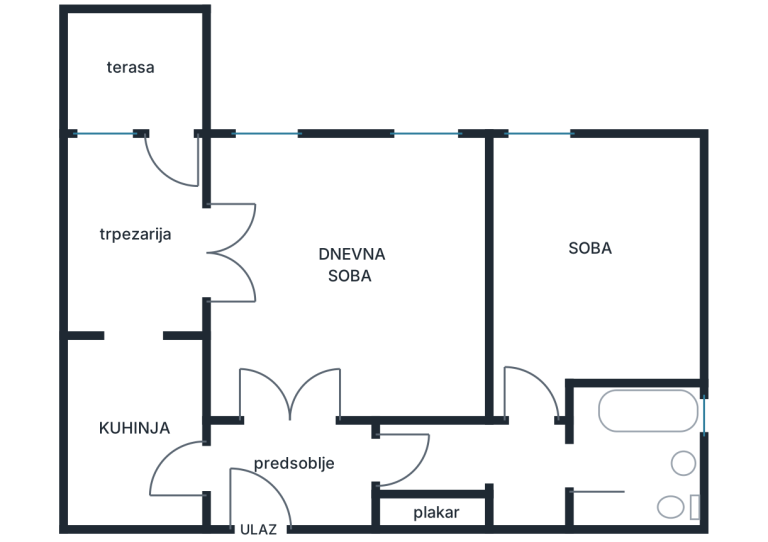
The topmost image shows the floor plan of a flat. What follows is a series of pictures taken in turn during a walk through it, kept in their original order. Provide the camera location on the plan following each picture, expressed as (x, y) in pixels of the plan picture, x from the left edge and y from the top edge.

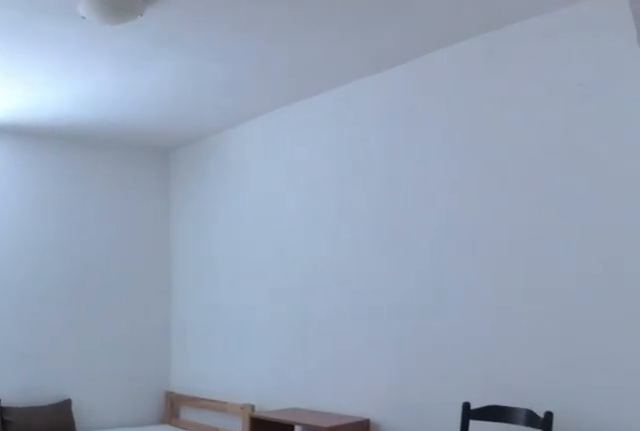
(533, 418)
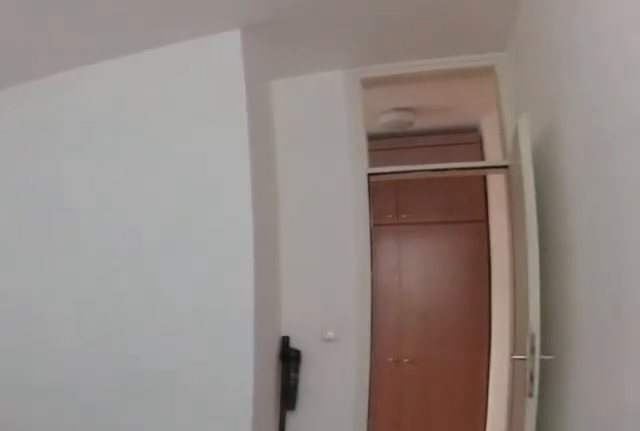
(526, 181)
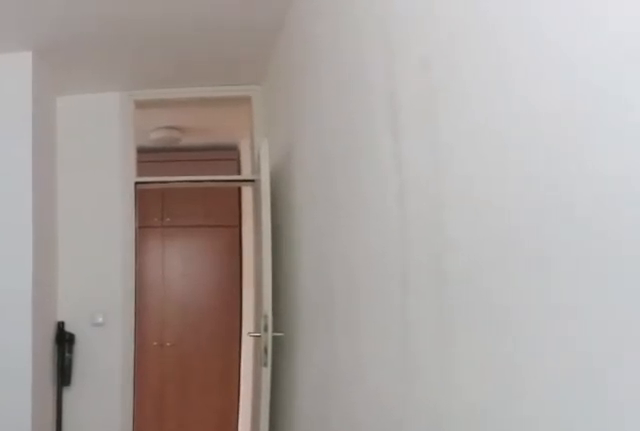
(533, 185)
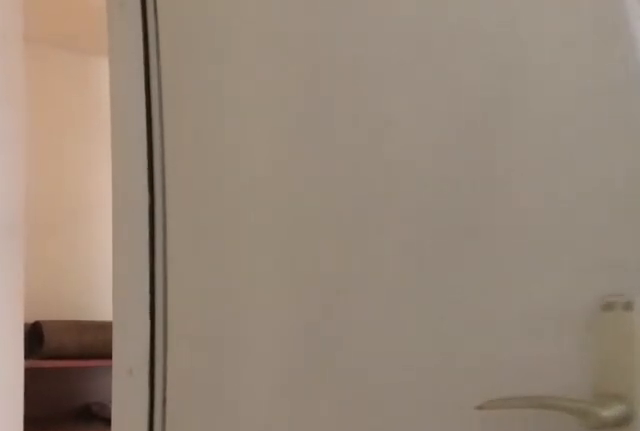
(531, 339)
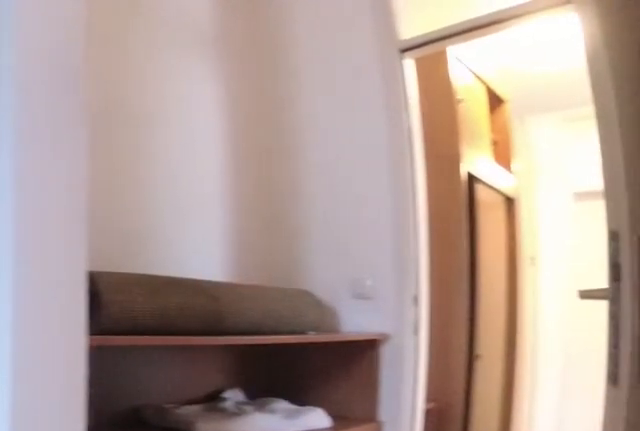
(553, 427)
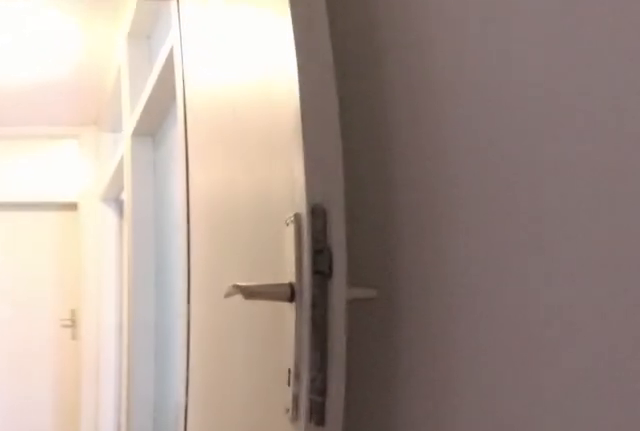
(527, 450)
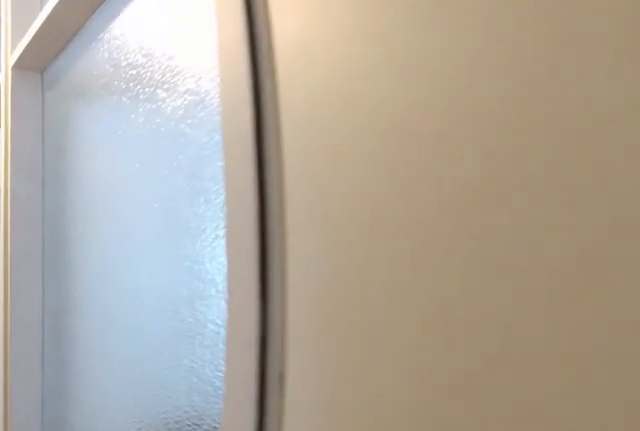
(449, 452)
